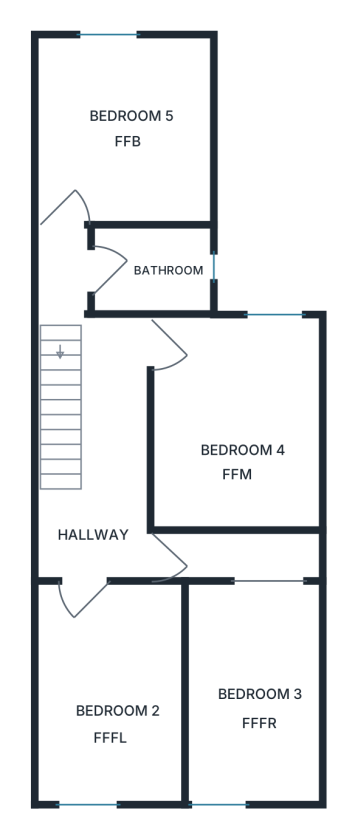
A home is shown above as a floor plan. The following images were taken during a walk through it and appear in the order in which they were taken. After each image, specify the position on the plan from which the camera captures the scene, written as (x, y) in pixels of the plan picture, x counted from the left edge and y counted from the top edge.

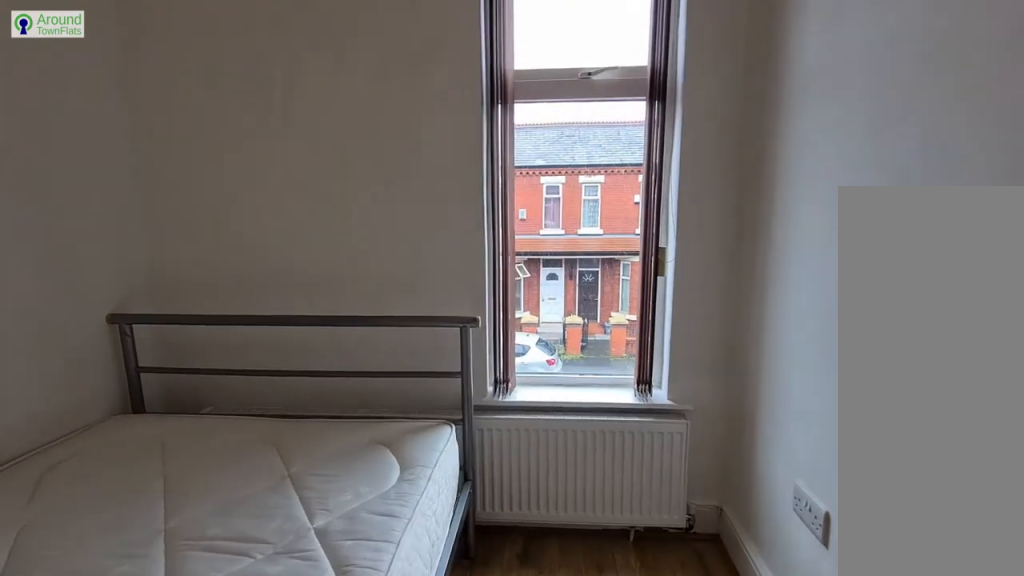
(70, 709)
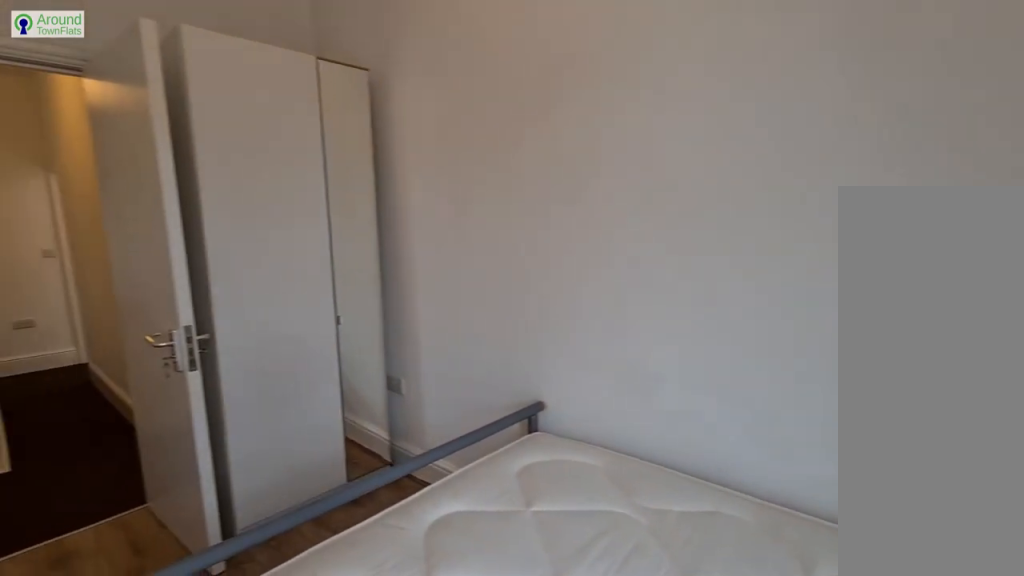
(64, 757)
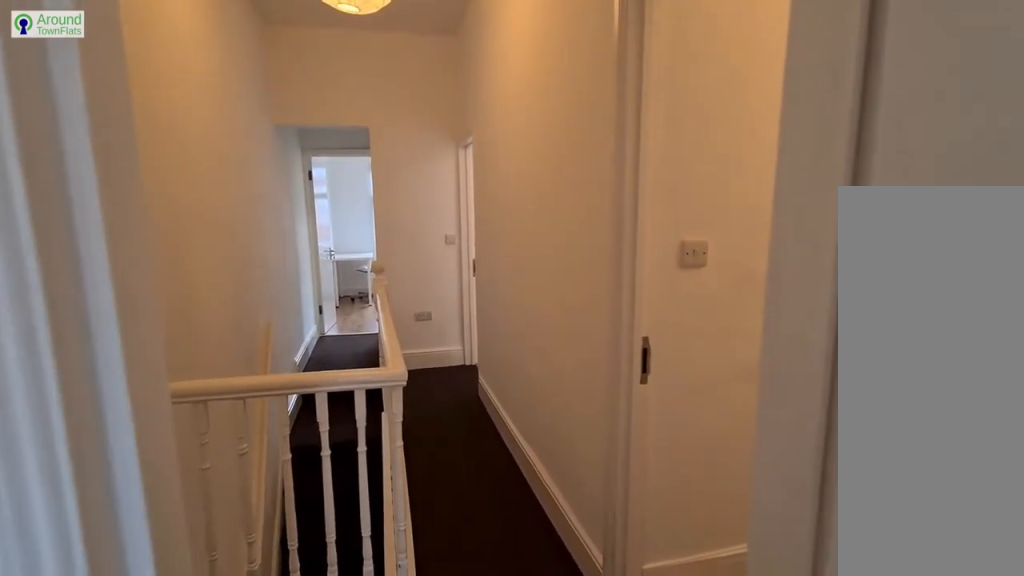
(81, 605)
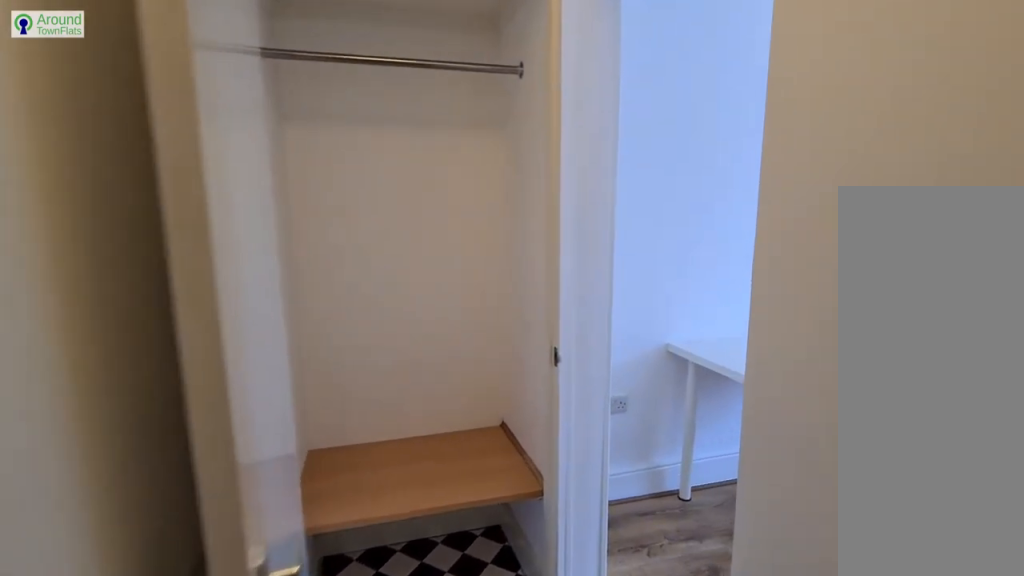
(220, 557)
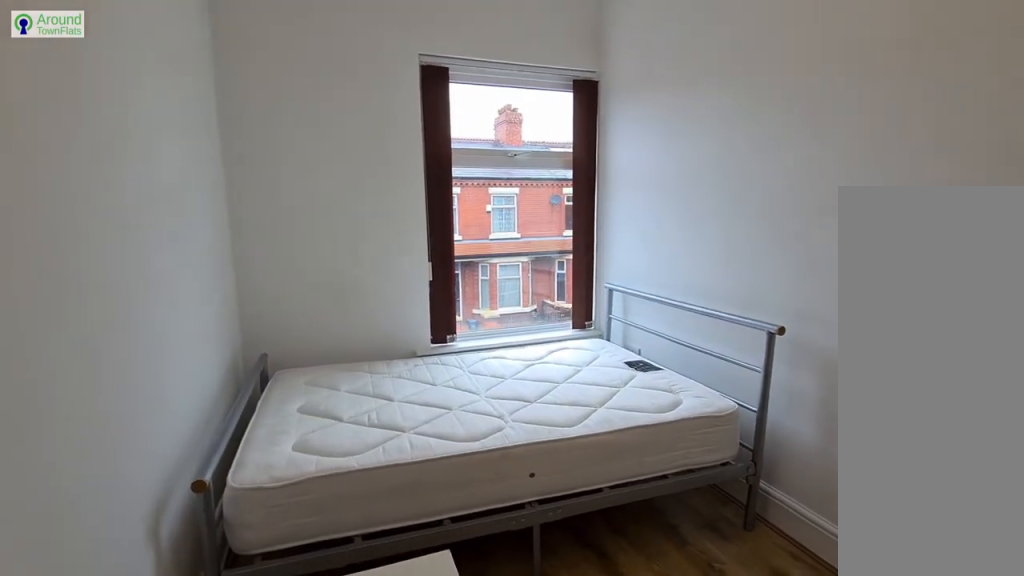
(295, 609)
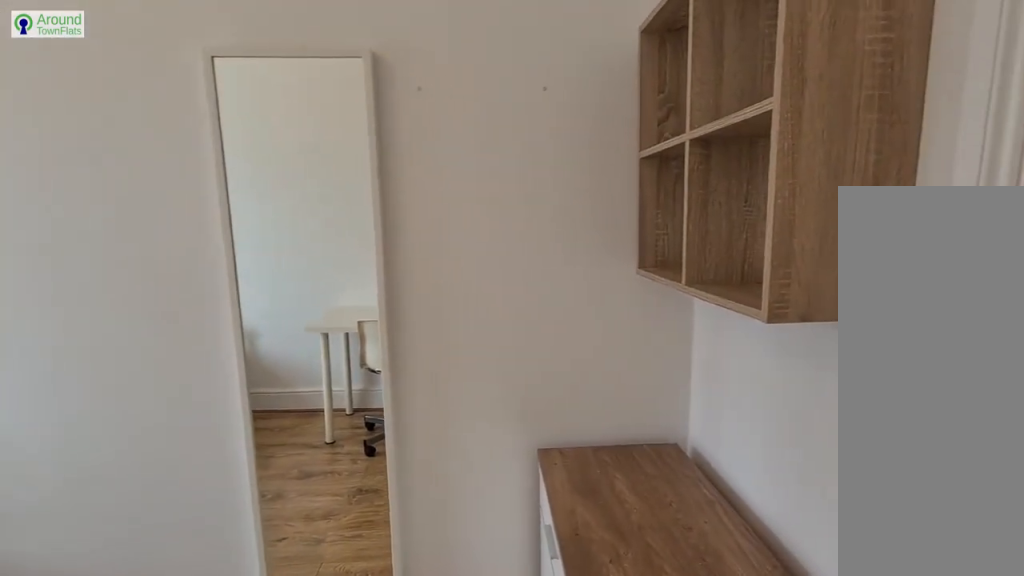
(295, 609)
